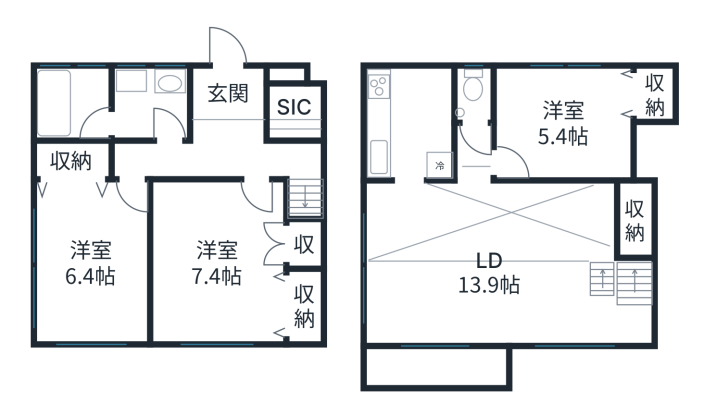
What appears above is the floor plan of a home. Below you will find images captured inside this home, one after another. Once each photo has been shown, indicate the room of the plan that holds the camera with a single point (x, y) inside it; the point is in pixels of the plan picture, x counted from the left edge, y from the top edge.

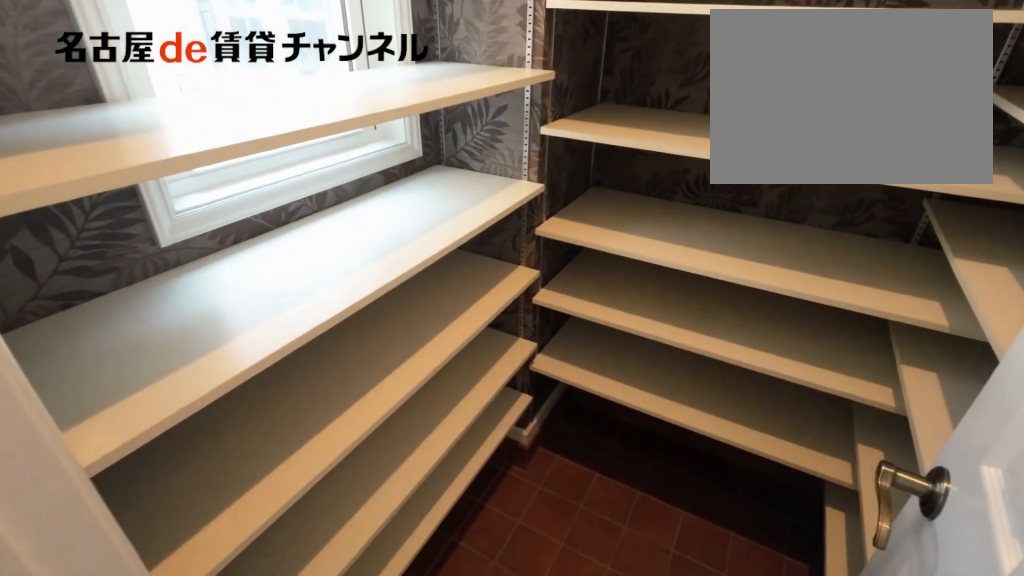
(295, 112)
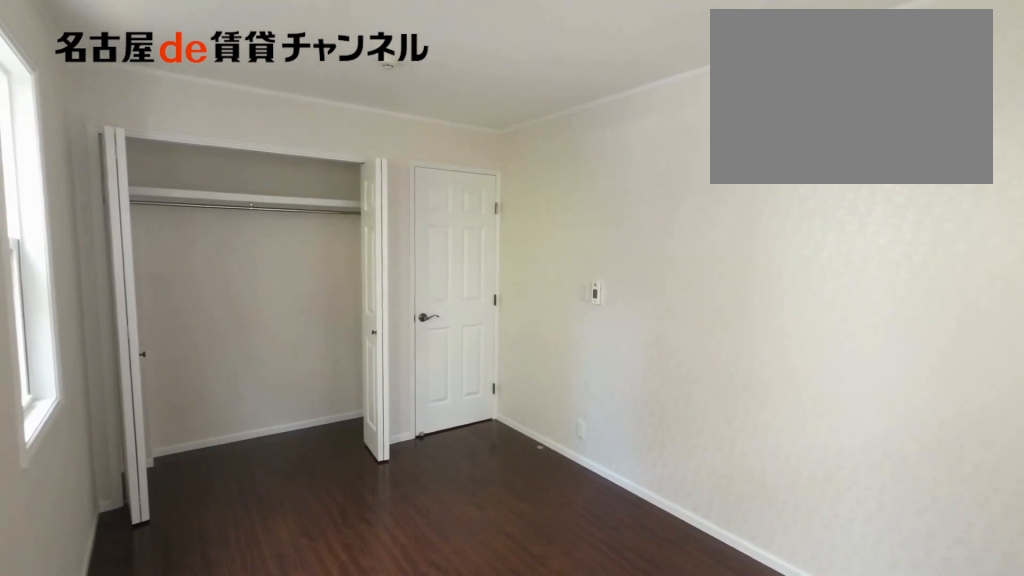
(92, 250)
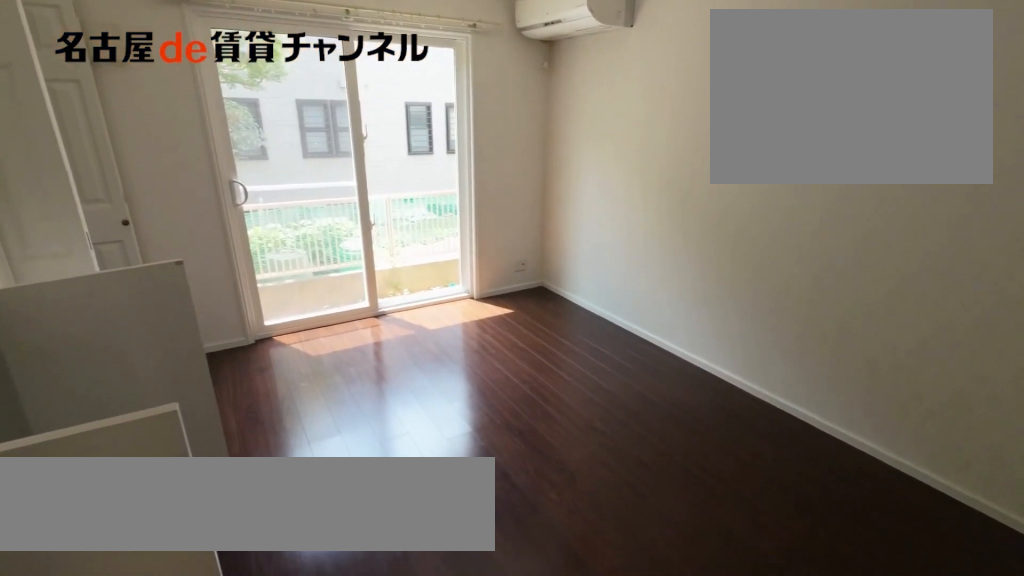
(231, 266)
